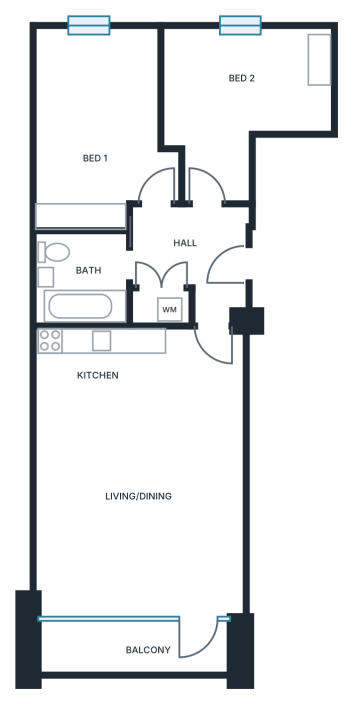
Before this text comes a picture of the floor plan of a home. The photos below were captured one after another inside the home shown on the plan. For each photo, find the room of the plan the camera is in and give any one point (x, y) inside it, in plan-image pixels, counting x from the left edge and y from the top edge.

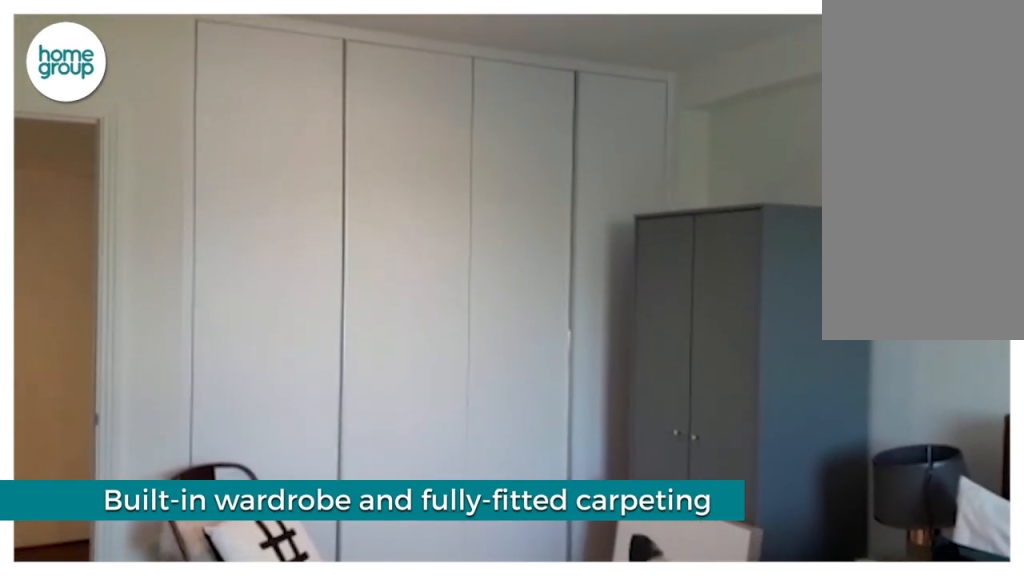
(102, 124)
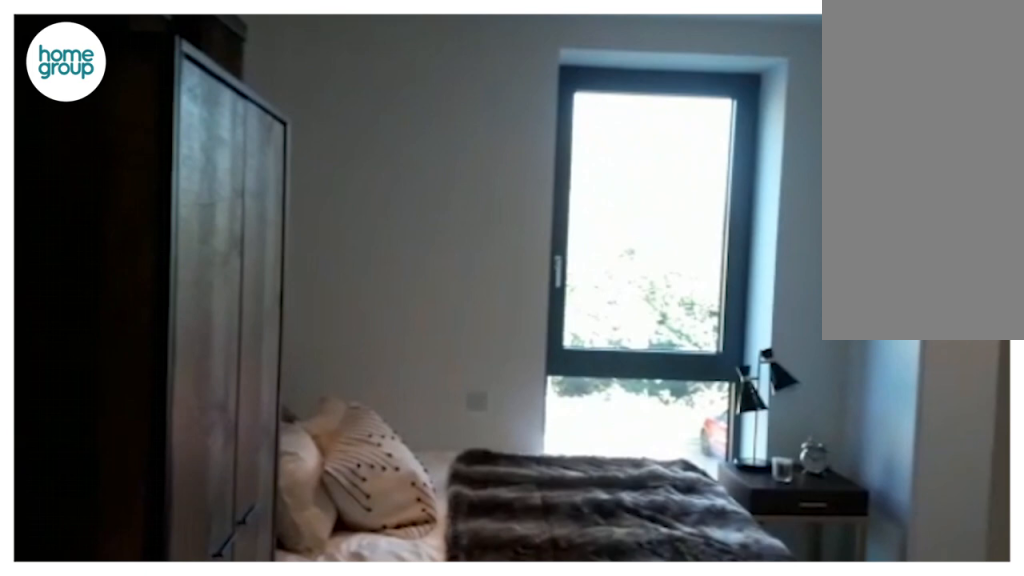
(234, 106)
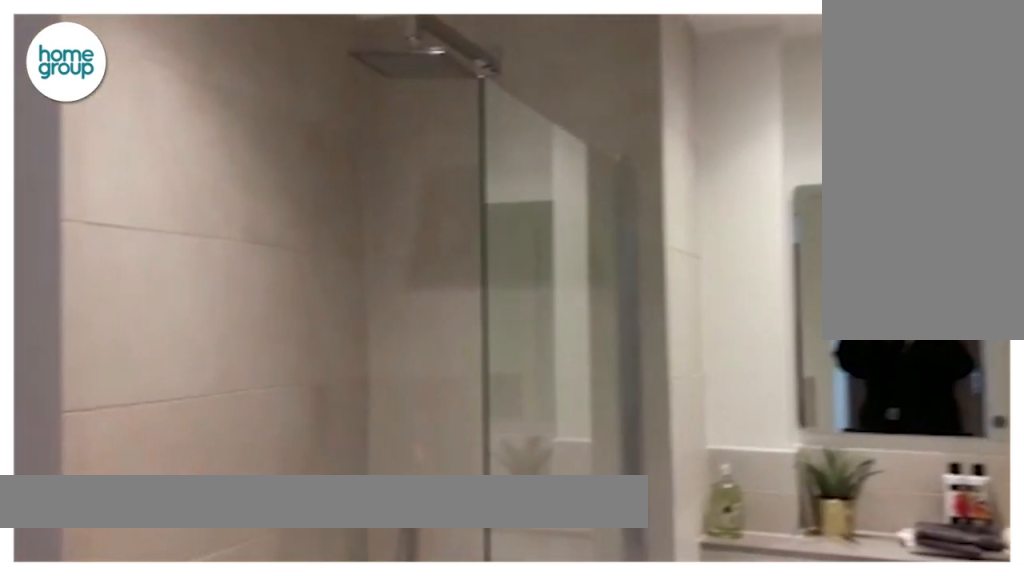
(81, 278)
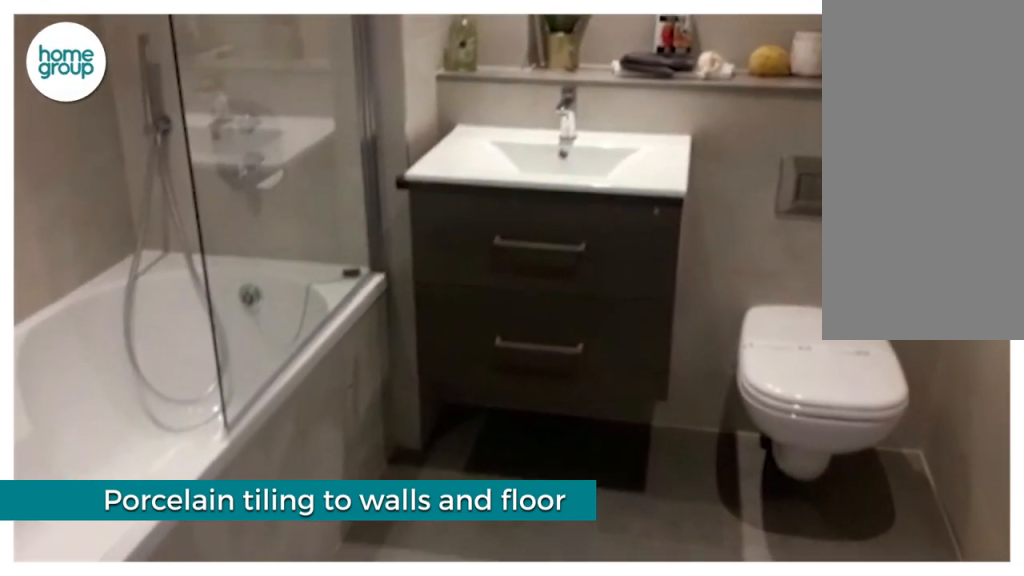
(81, 278)
